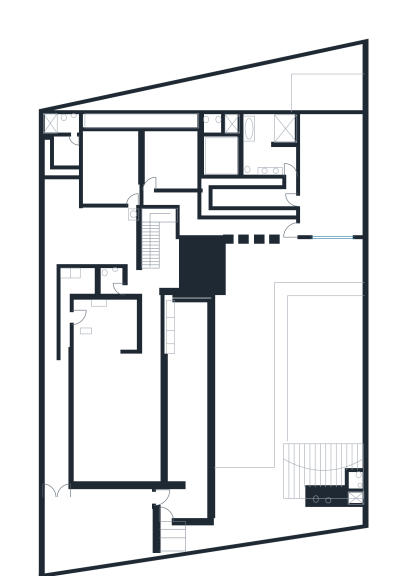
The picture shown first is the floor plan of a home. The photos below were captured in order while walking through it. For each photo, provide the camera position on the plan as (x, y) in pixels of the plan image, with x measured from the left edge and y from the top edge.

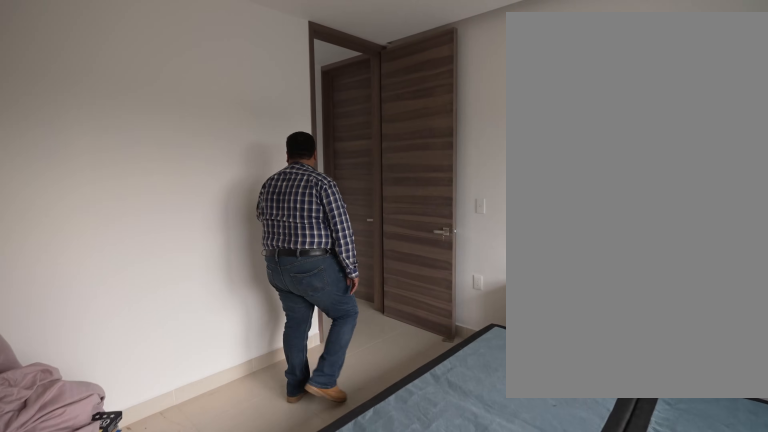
(174, 156)
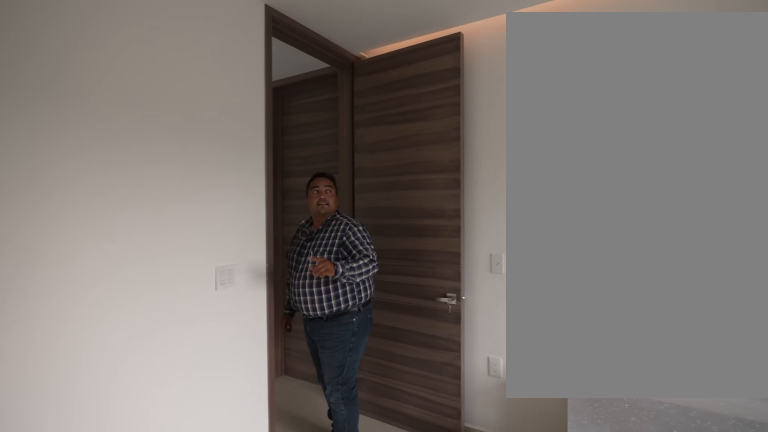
(163, 166)
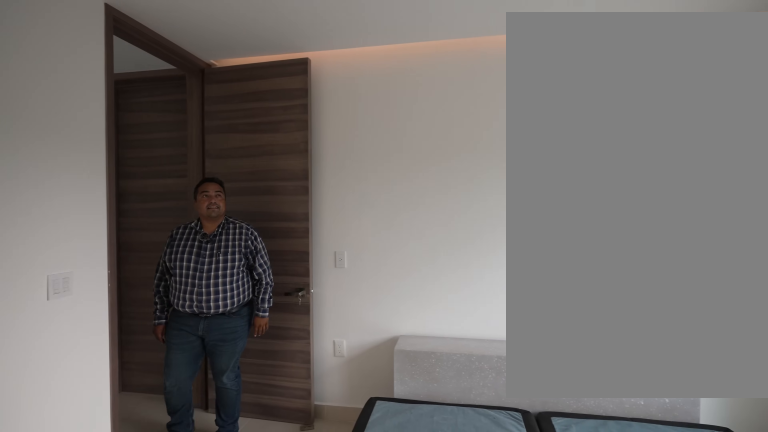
(160, 170)
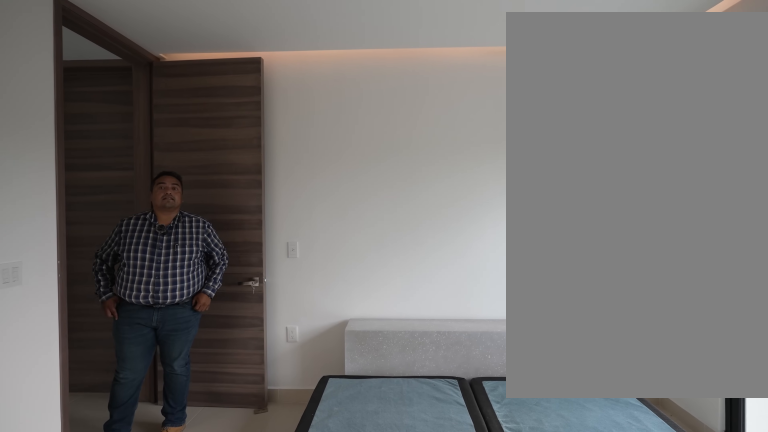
(157, 174)
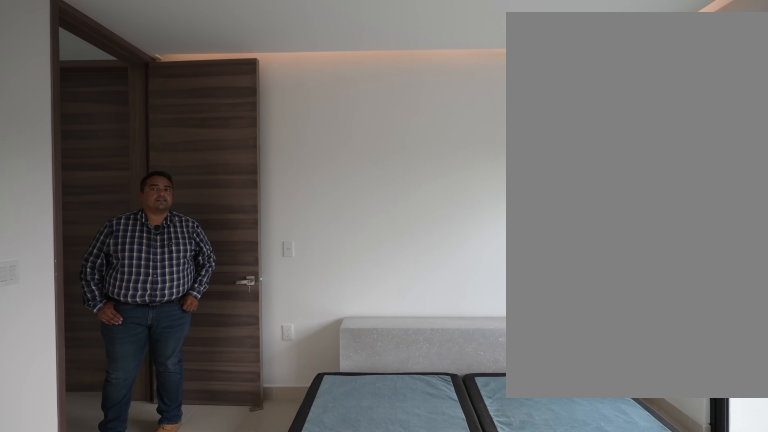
(177, 173)
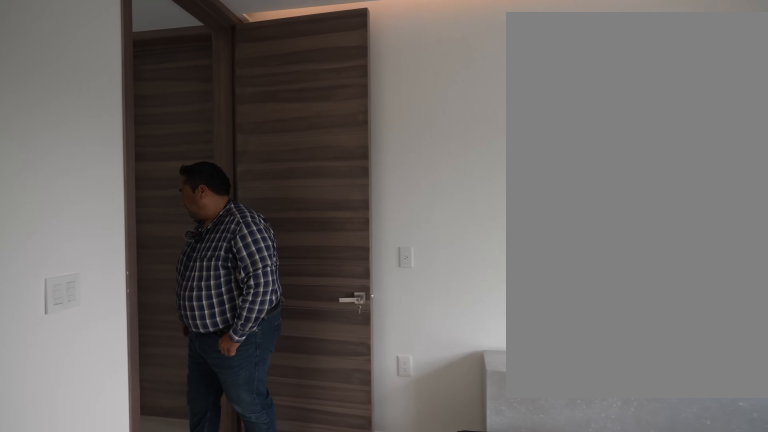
(179, 172)
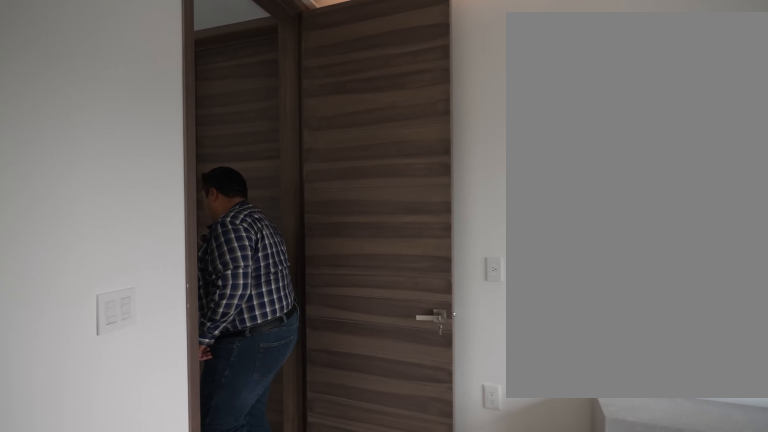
(179, 171)
